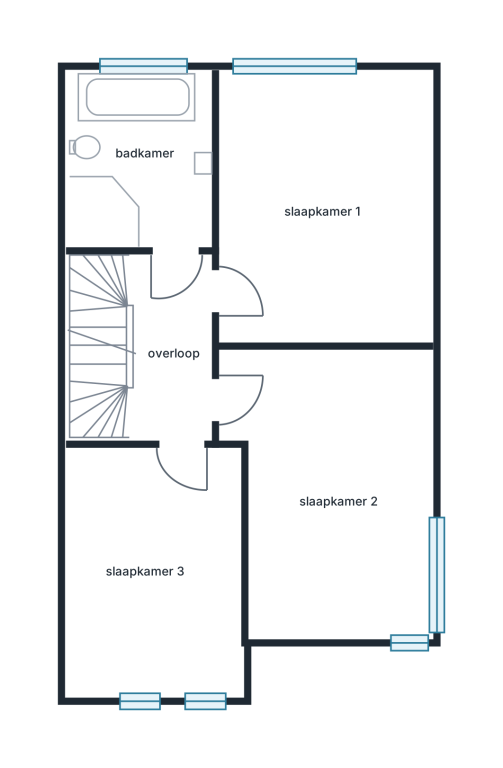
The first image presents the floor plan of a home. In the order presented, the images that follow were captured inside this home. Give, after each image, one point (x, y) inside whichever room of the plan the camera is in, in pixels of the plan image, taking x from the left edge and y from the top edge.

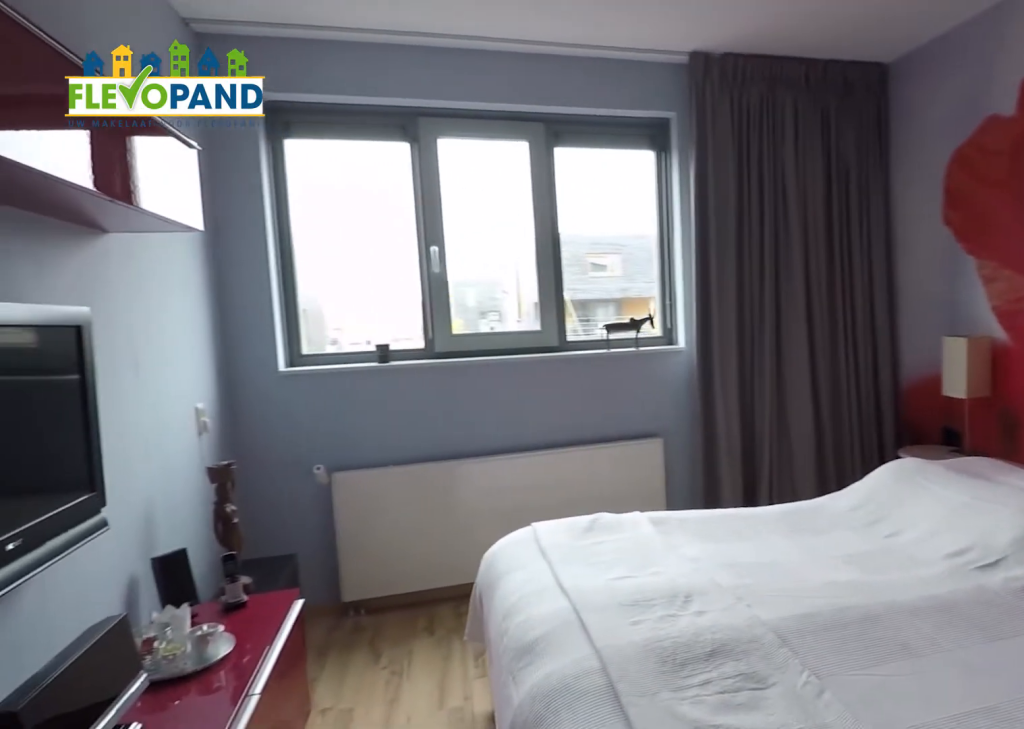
(329, 206)
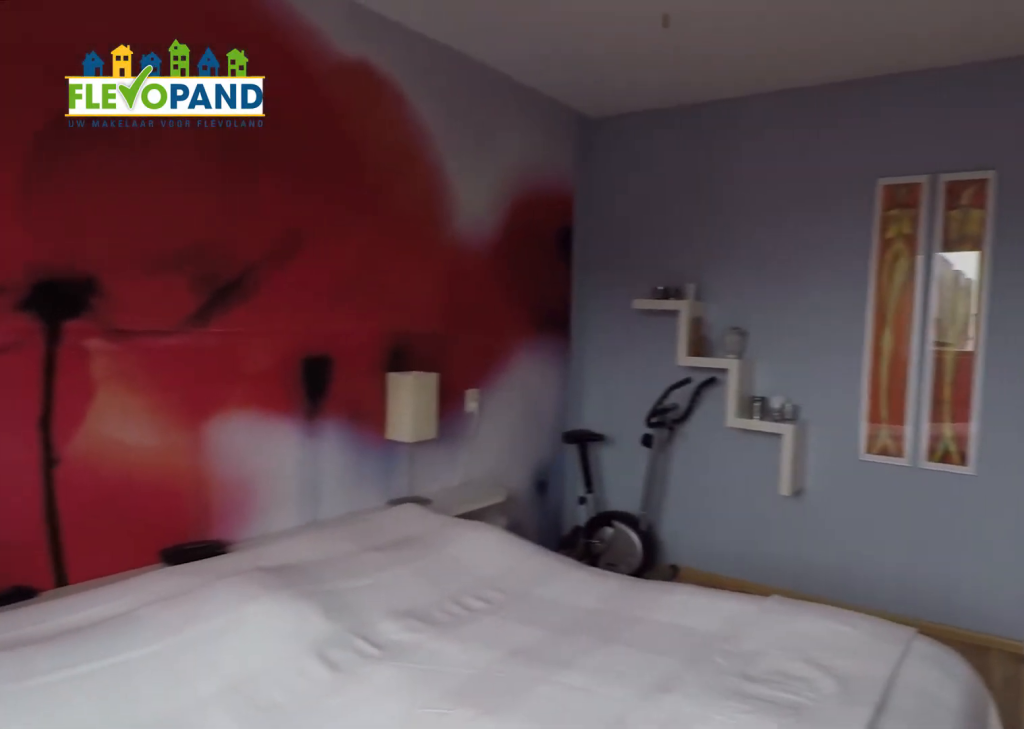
(329, 206)
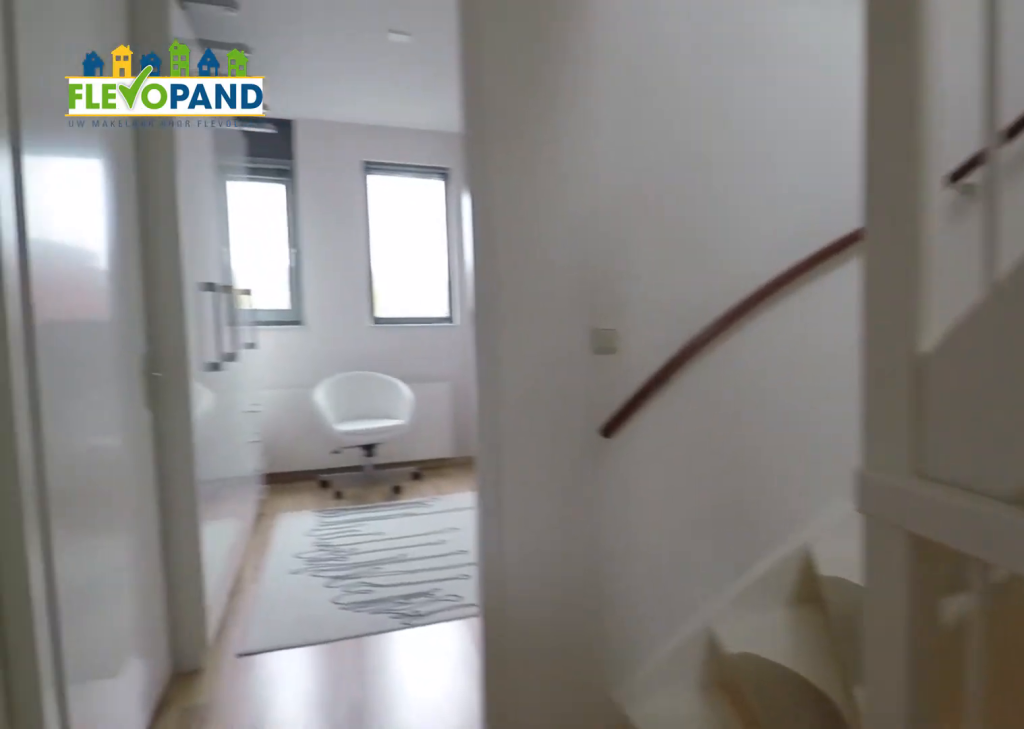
(175, 355)
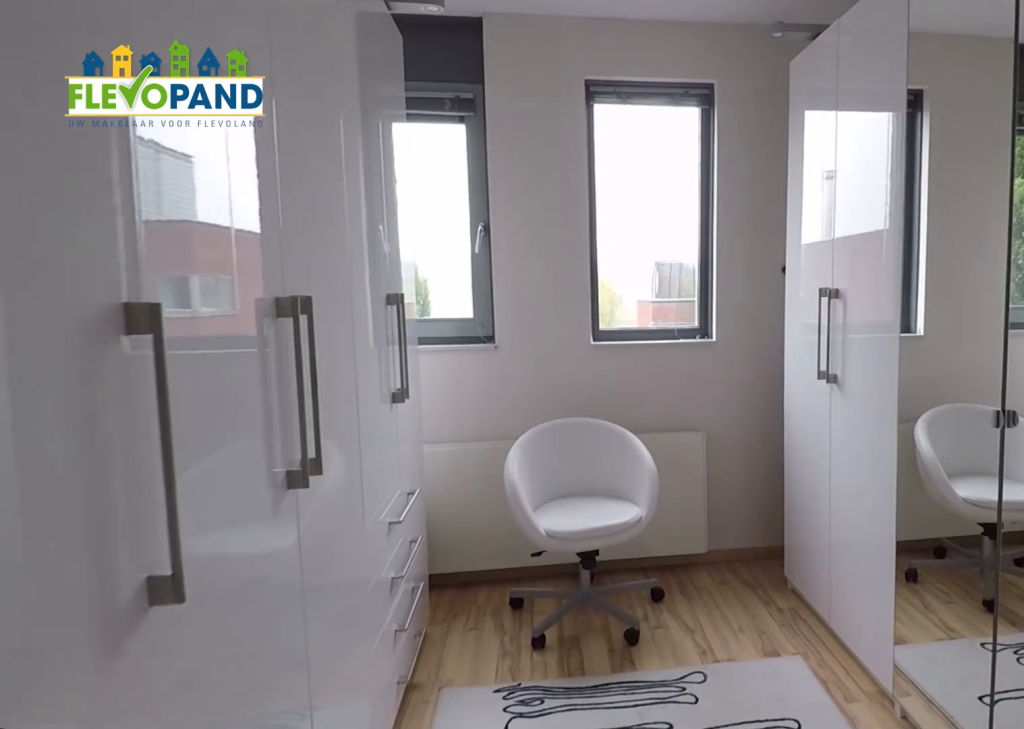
(155, 600)
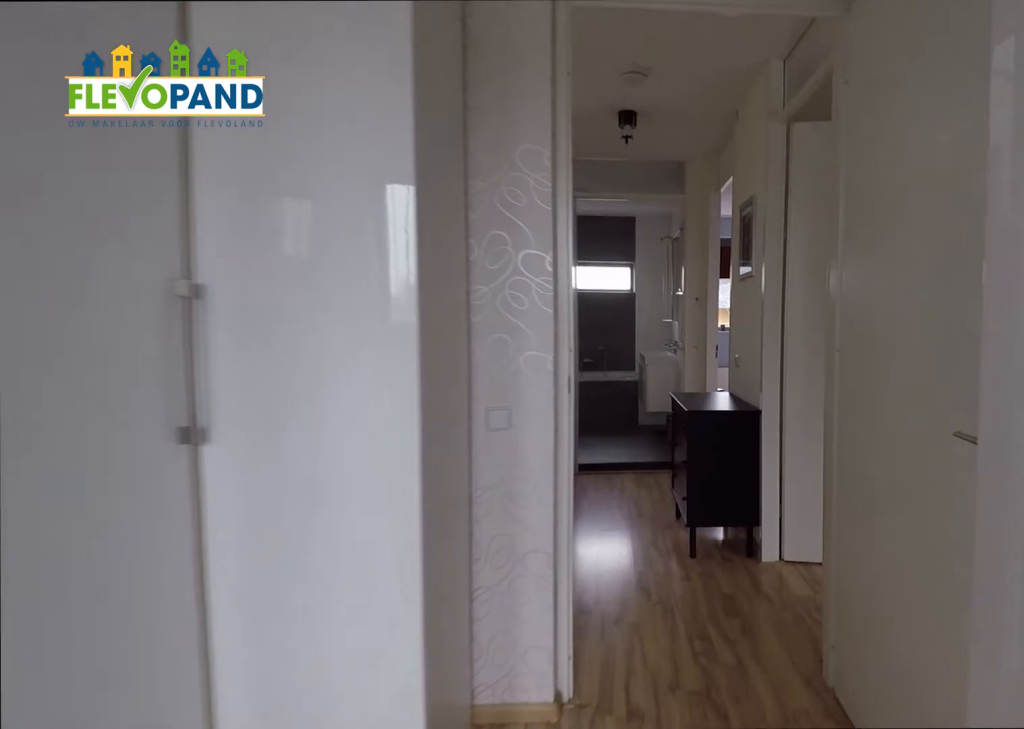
(155, 600)
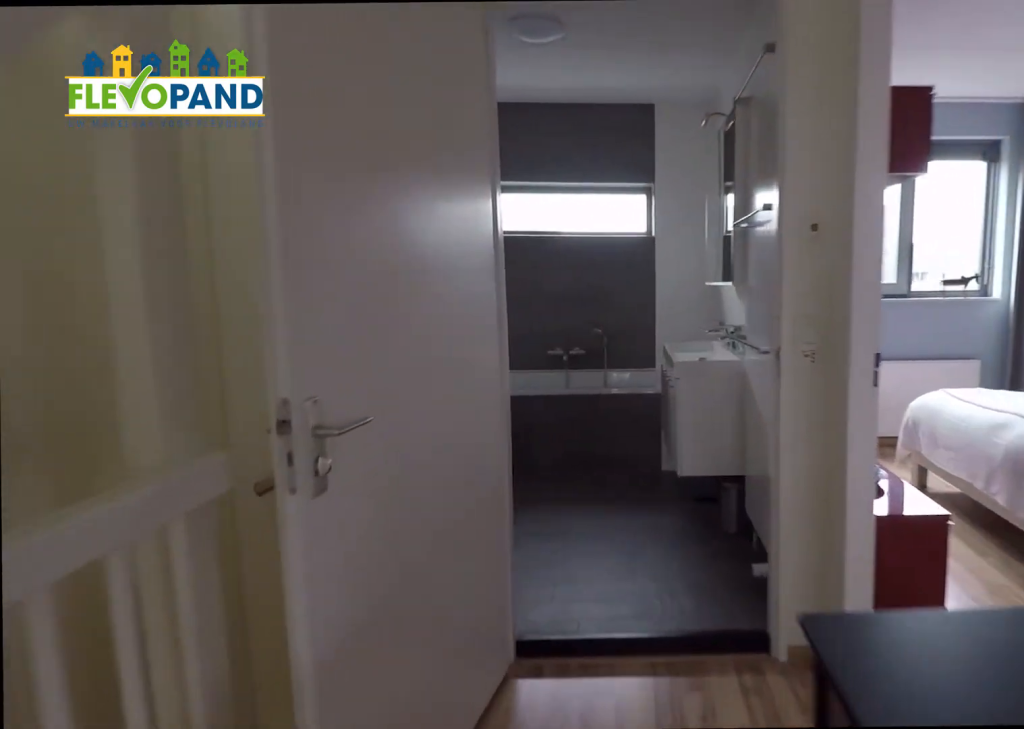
(166, 353)
